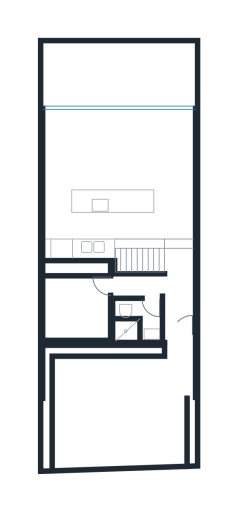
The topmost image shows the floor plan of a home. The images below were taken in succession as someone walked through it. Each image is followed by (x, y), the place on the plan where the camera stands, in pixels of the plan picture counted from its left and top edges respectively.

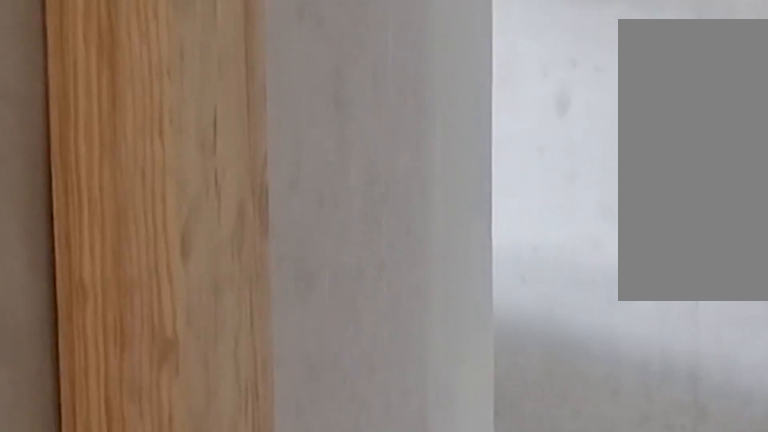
(119, 284)
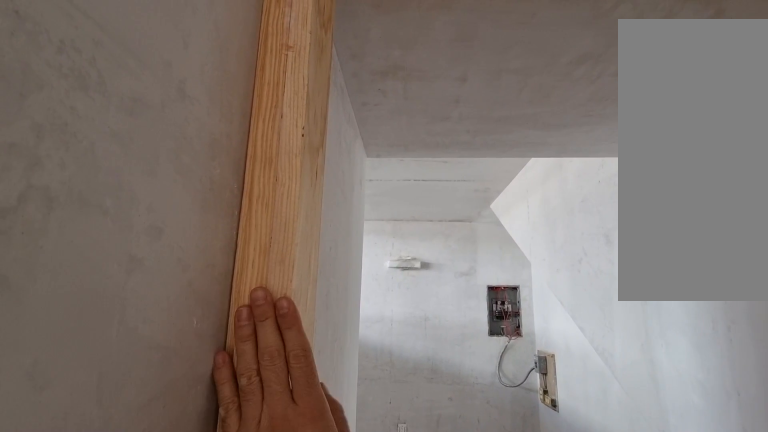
(119, 284)
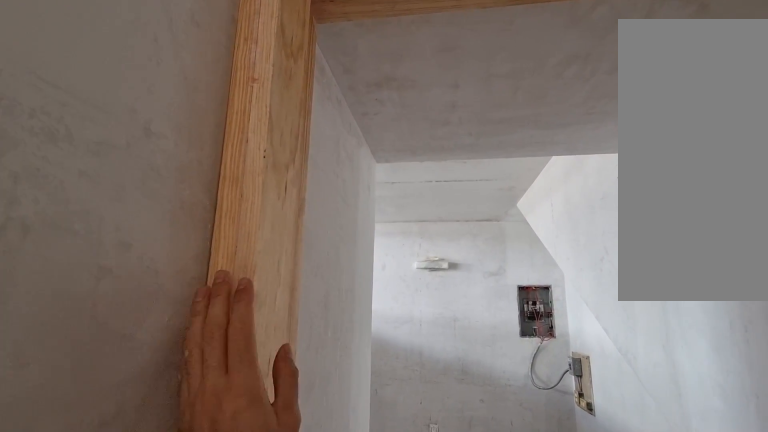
(118, 284)
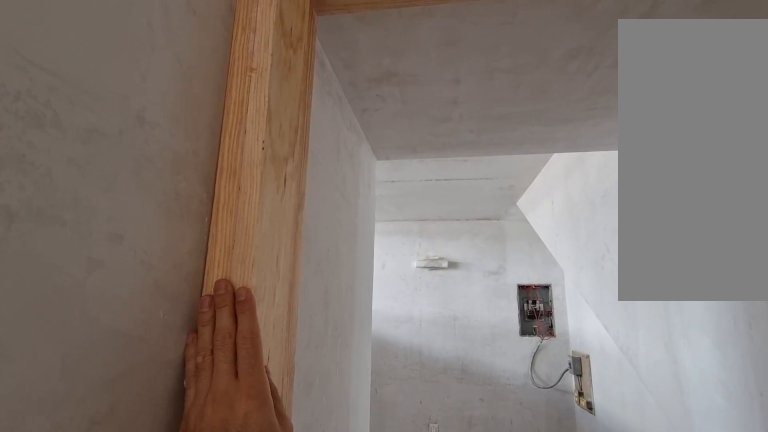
(118, 284)
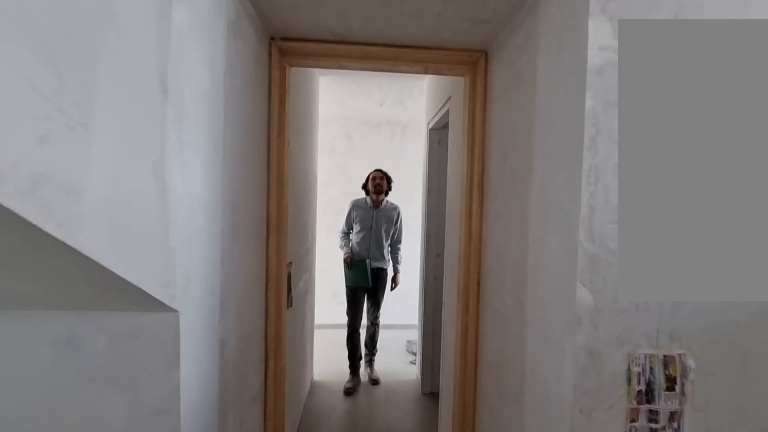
(62, 288)
